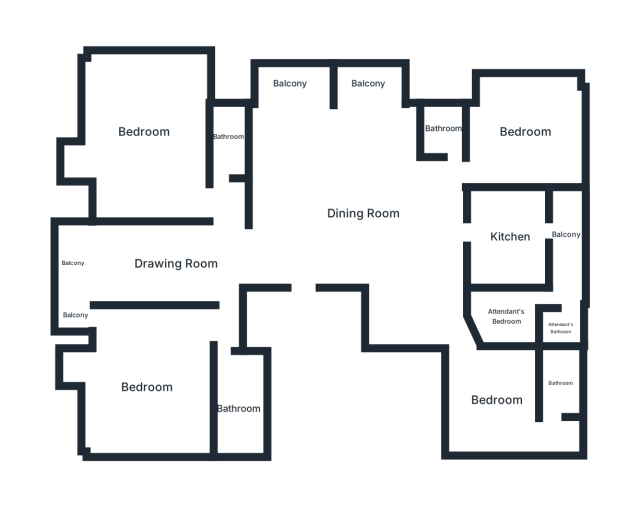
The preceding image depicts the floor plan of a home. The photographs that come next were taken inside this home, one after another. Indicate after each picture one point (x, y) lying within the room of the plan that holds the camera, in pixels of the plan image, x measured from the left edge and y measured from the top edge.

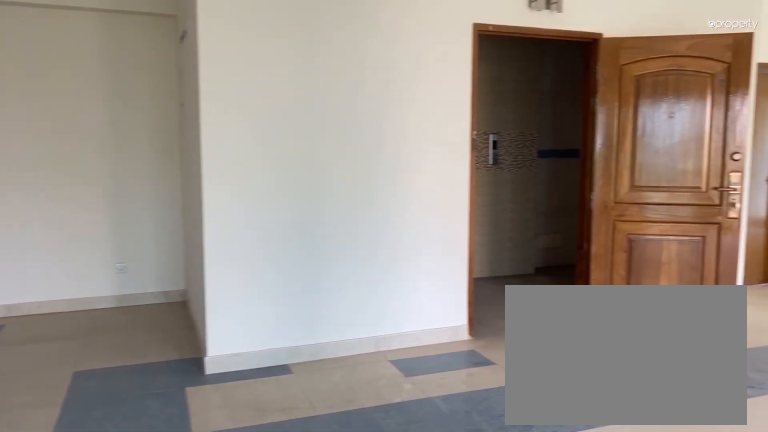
(363, 213)
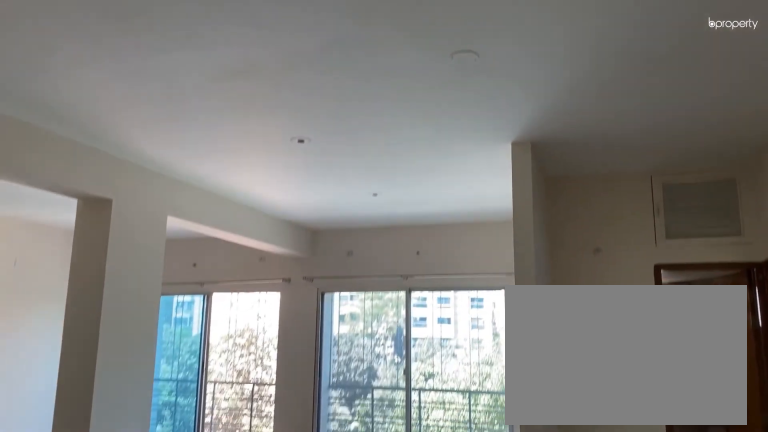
(363, 213)
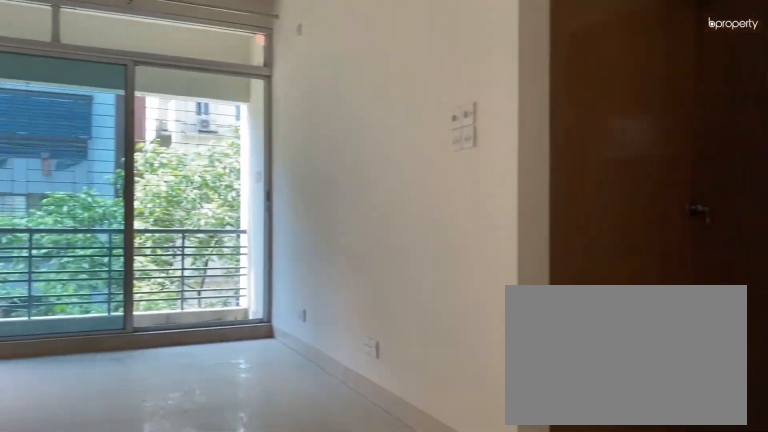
(174, 262)
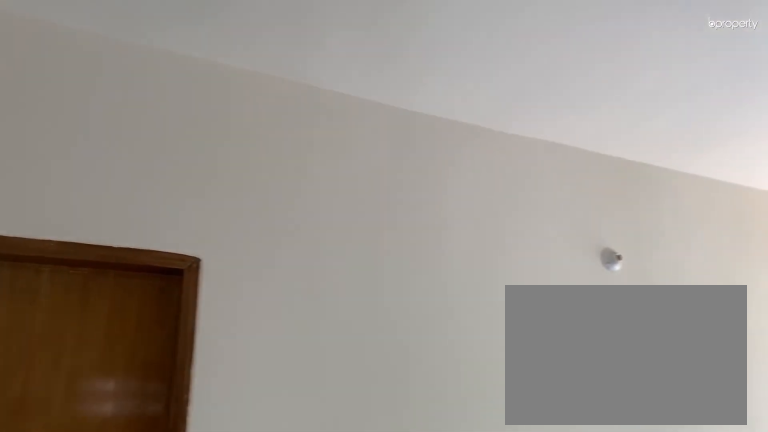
(174, 262)
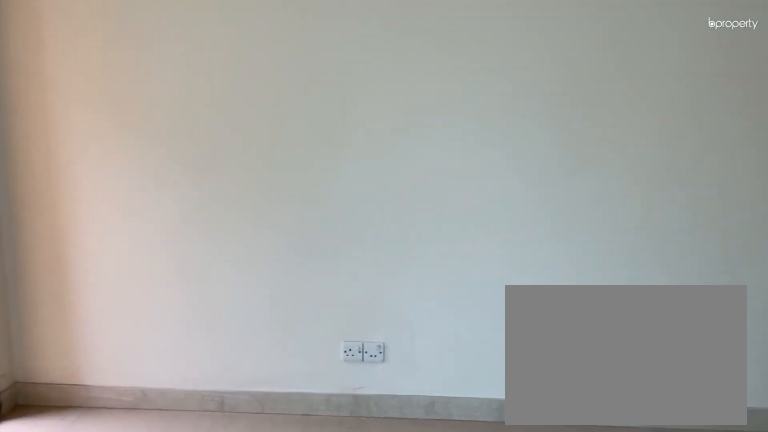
(146, 385)
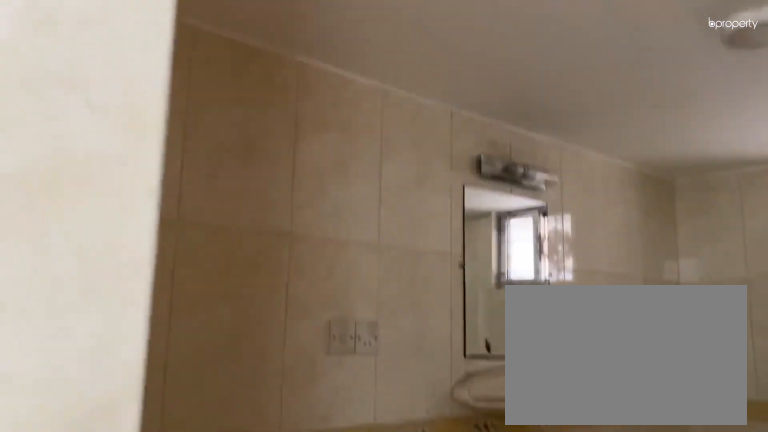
(238, 409)
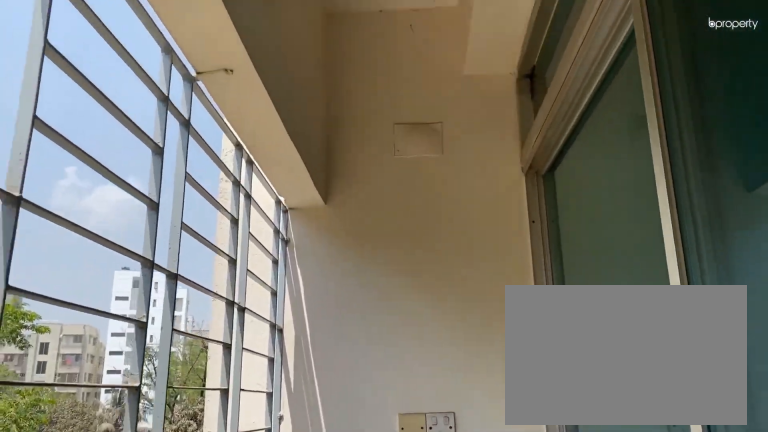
(76, 314)
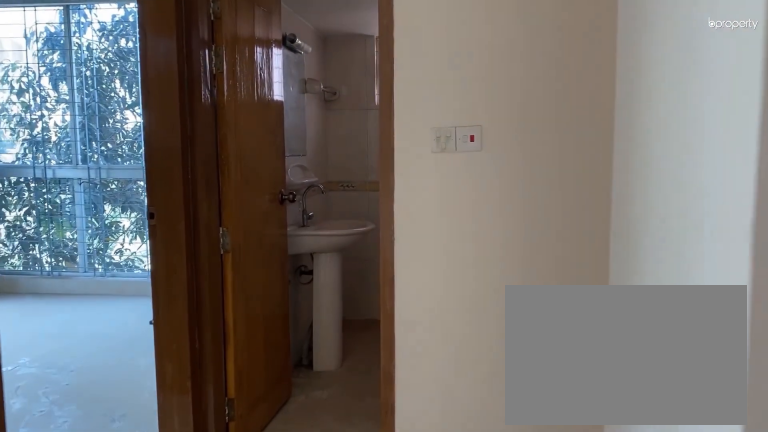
(208, 229)
